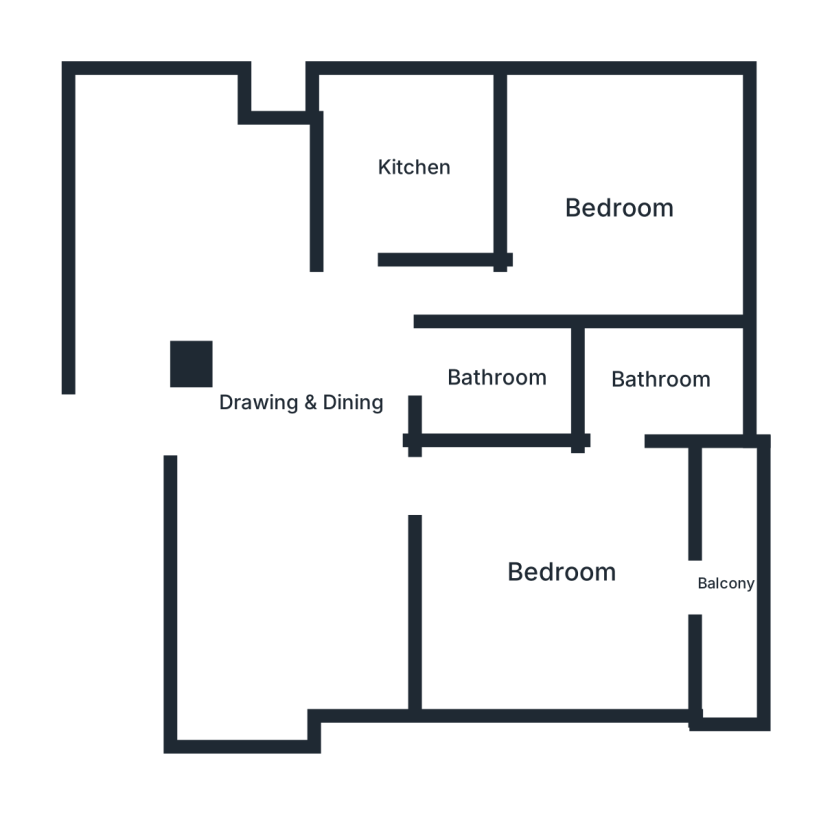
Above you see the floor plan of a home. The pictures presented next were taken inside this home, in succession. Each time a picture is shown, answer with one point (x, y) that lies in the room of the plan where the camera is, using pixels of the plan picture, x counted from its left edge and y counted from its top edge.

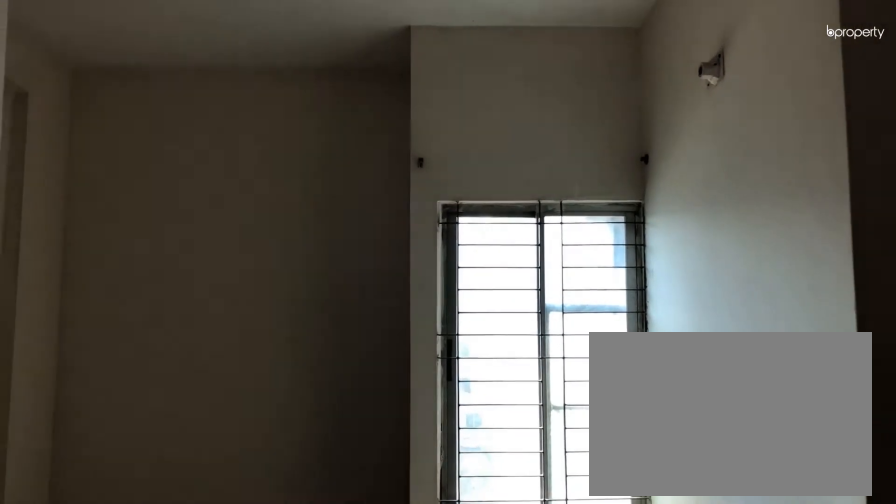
(299, 396)
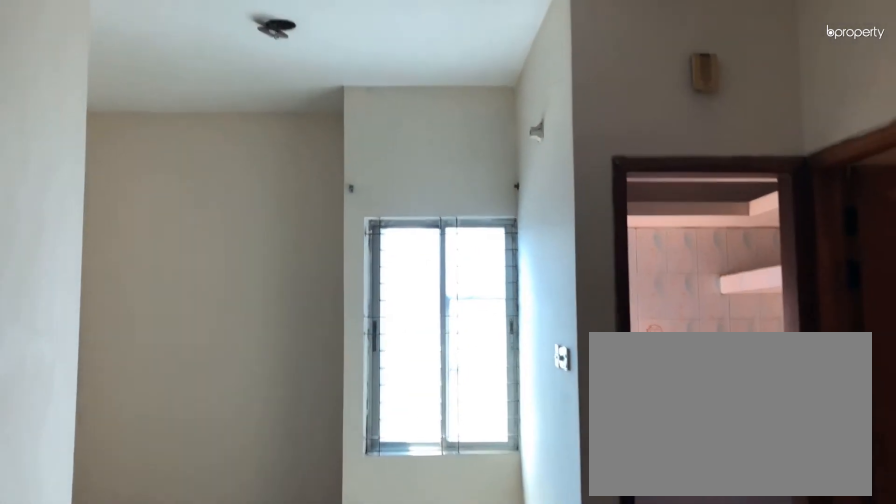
(299, 396)
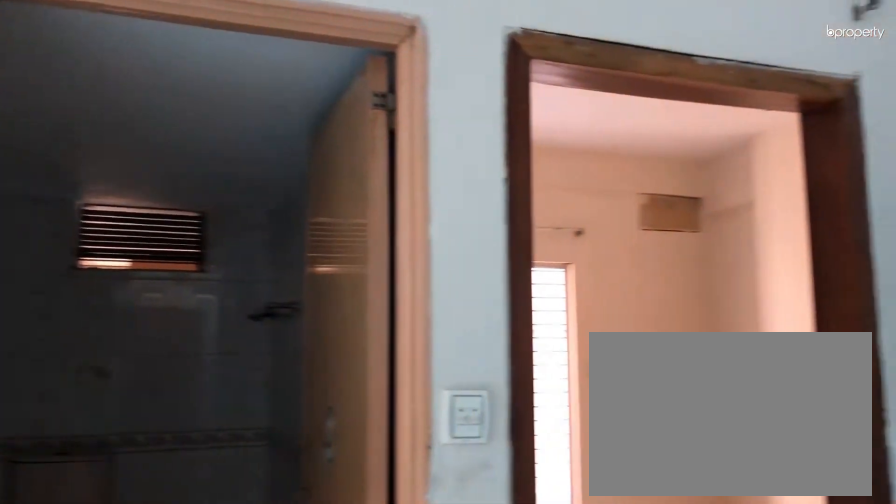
(299, 396)
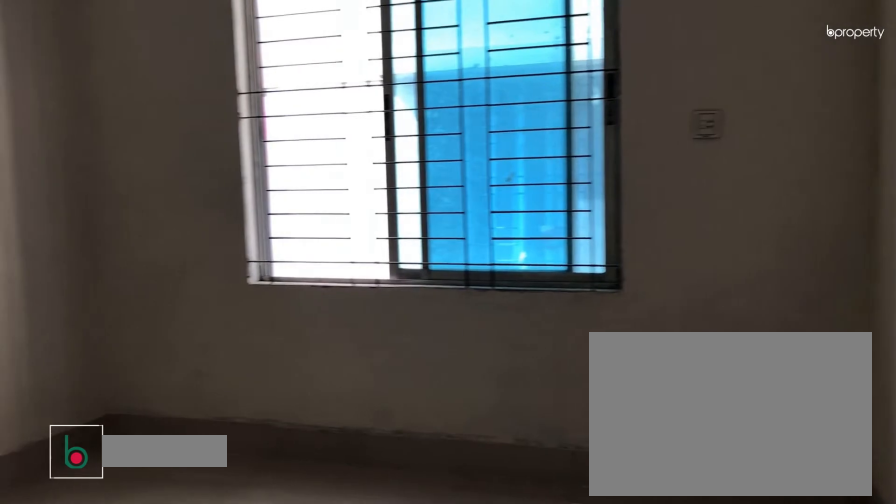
(620, 206)
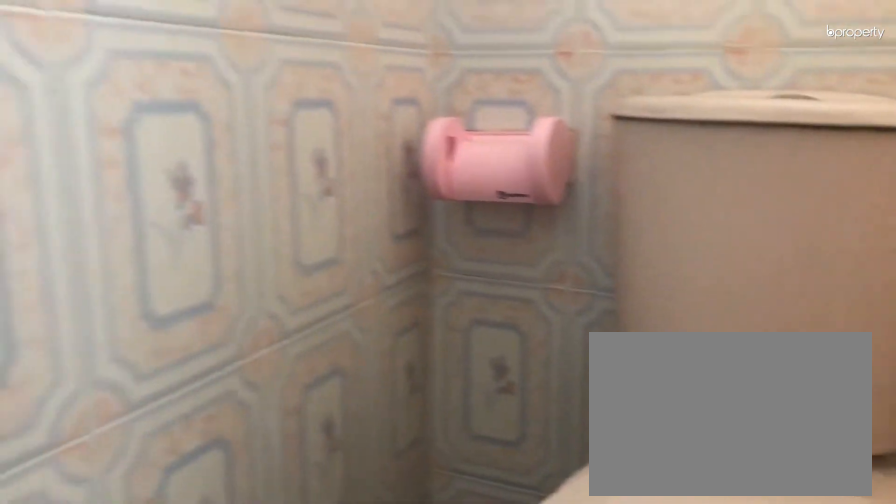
(663, 379)
